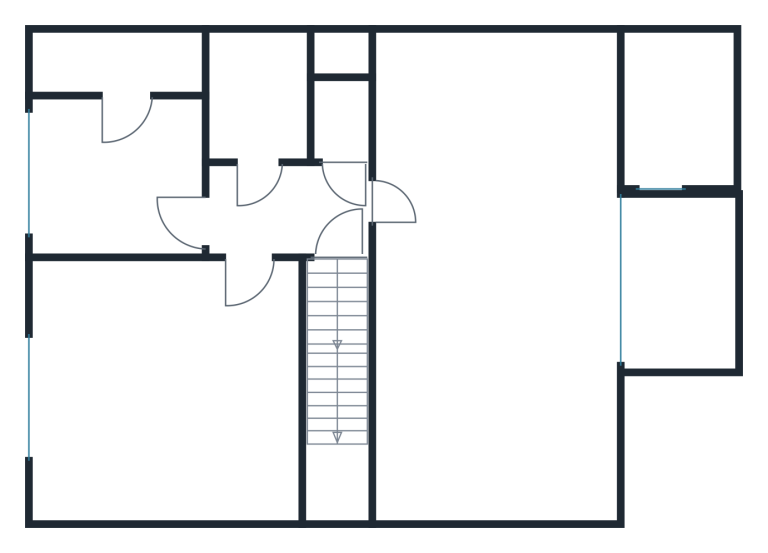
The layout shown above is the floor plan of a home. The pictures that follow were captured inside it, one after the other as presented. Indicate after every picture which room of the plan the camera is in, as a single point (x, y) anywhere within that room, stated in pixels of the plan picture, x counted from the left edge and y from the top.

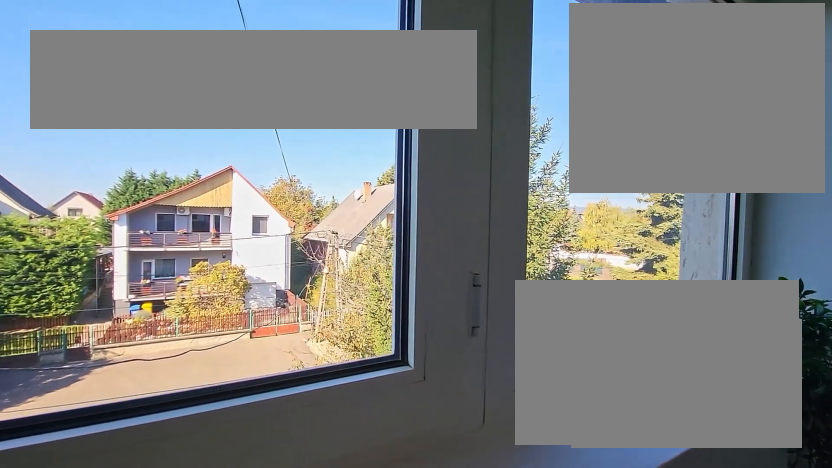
(109, 184)
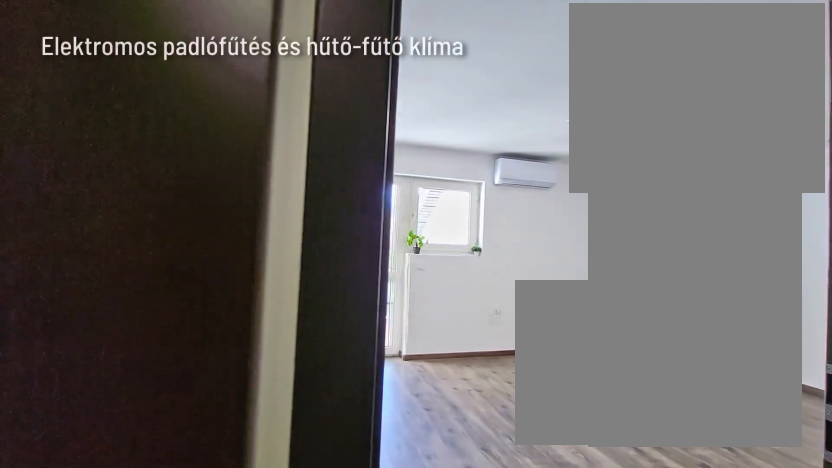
(509, 291)
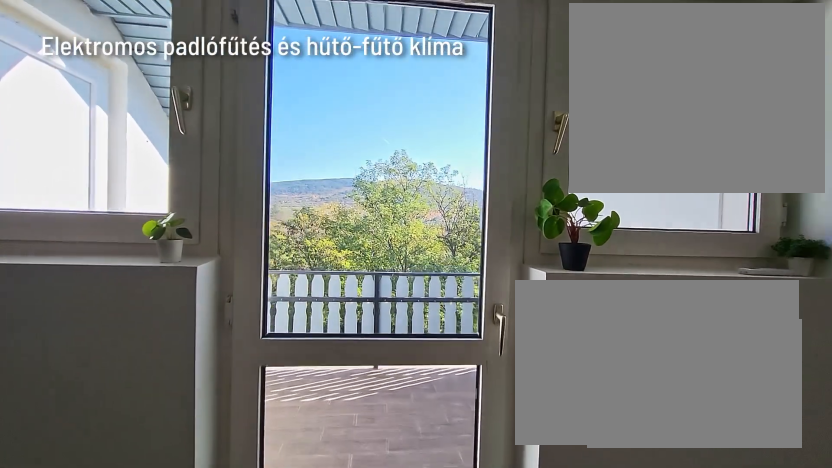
(509, 288)
